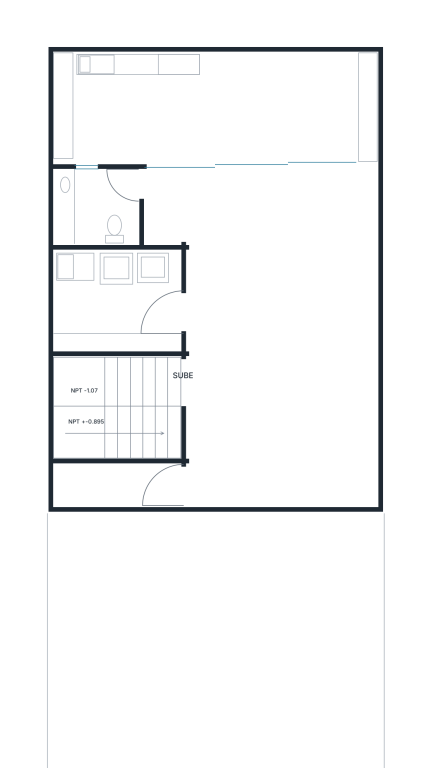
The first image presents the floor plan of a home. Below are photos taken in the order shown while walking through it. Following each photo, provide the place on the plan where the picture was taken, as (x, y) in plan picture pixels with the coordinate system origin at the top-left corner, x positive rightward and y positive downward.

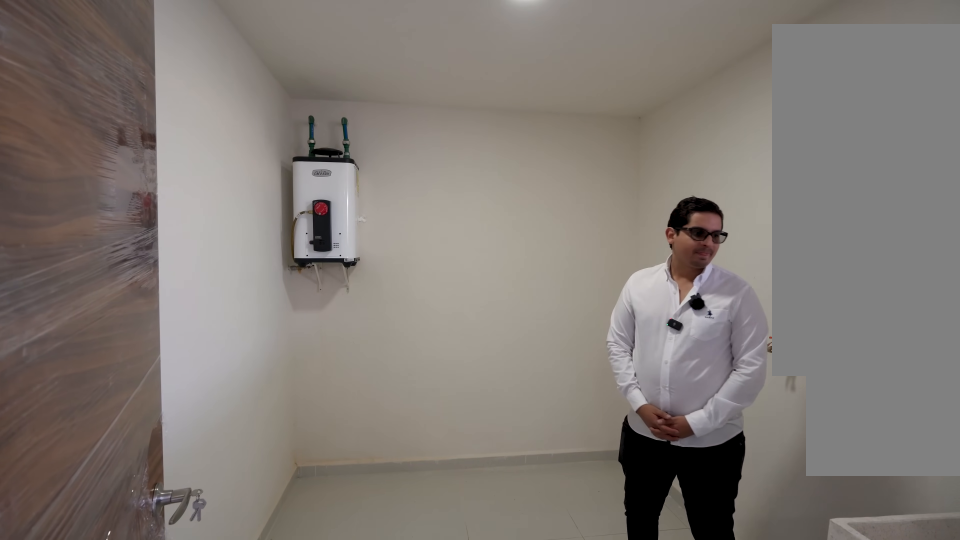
(85, 316)
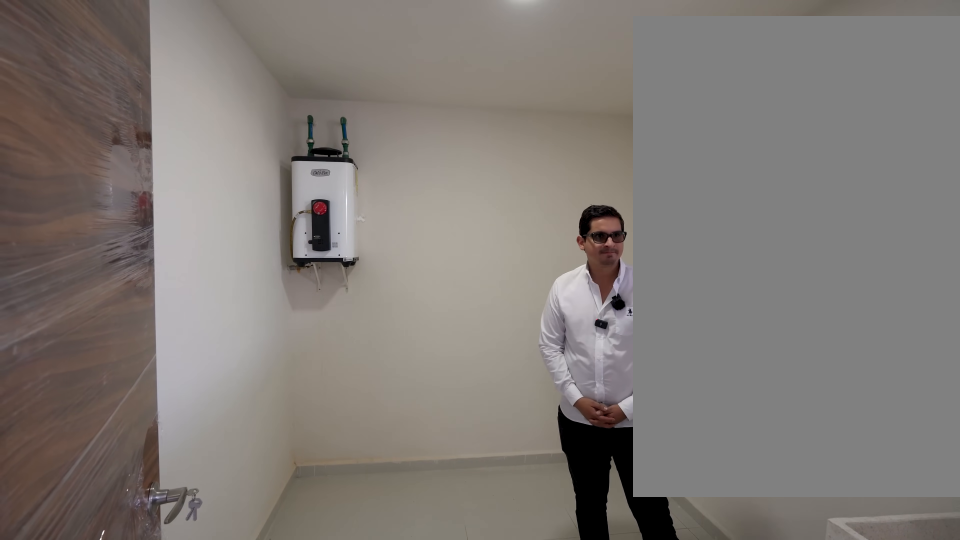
(85, 316)
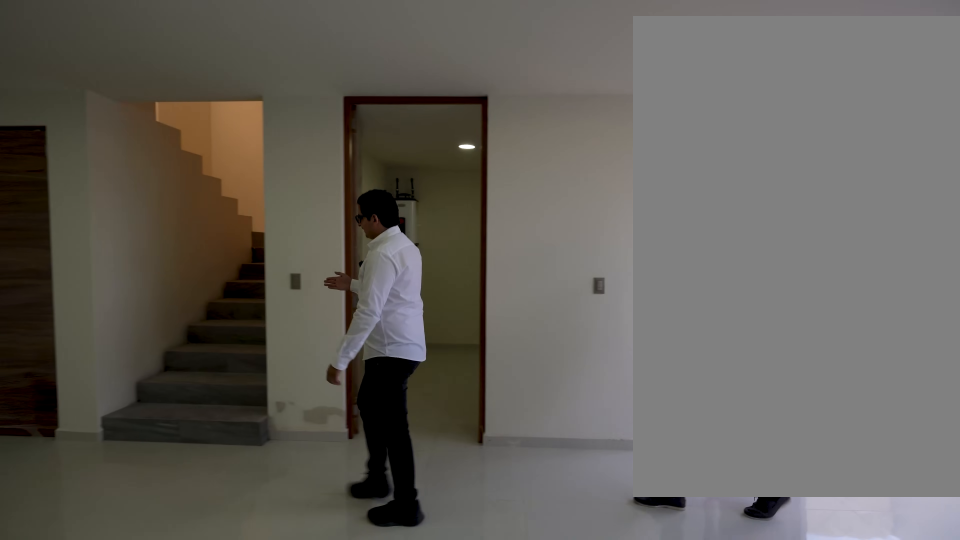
(274, 359)
